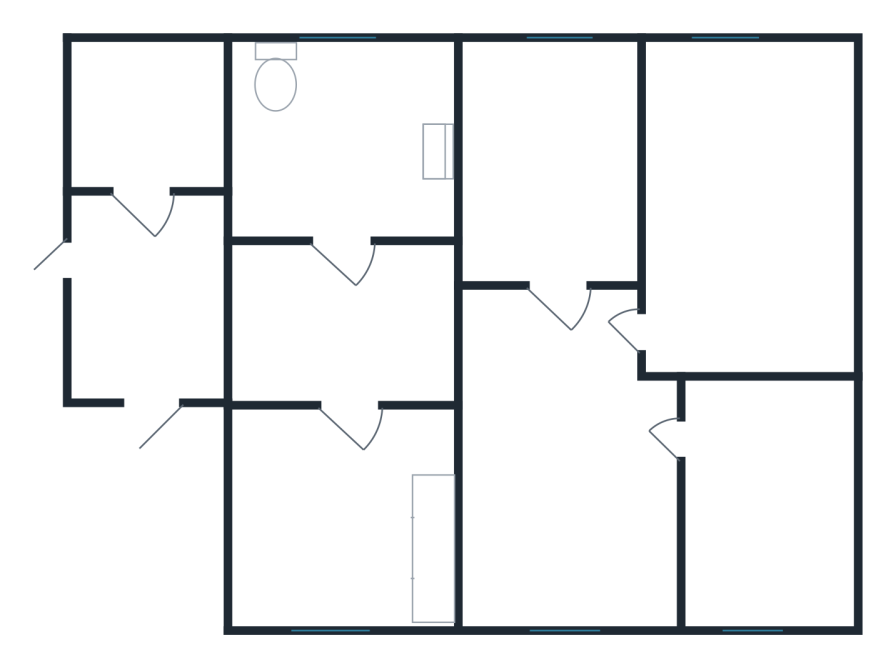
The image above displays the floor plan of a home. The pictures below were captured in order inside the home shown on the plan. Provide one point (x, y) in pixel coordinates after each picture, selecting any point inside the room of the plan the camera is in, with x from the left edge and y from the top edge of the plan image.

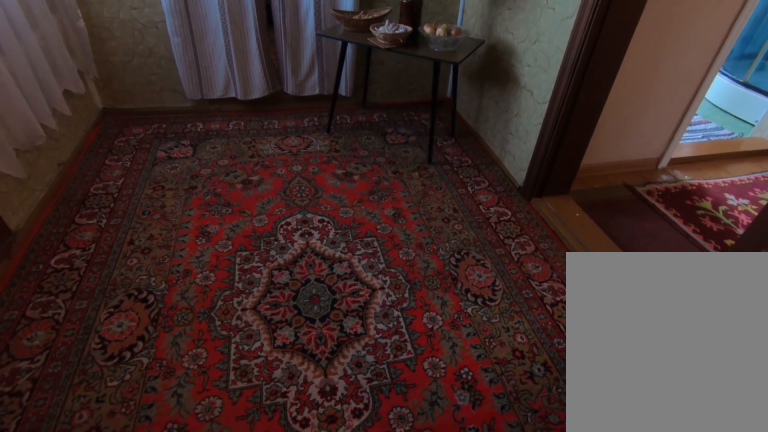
(146, 358)
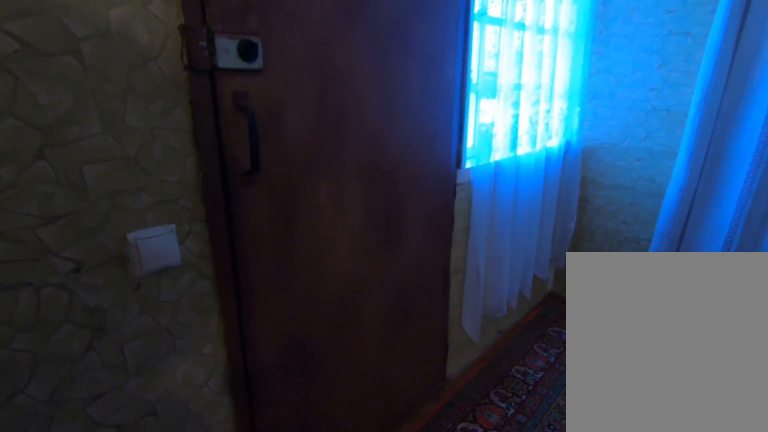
(146, 358)
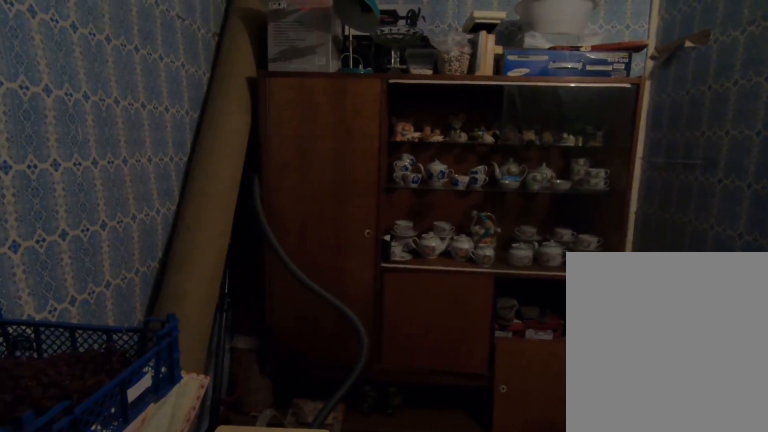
(143, 200)
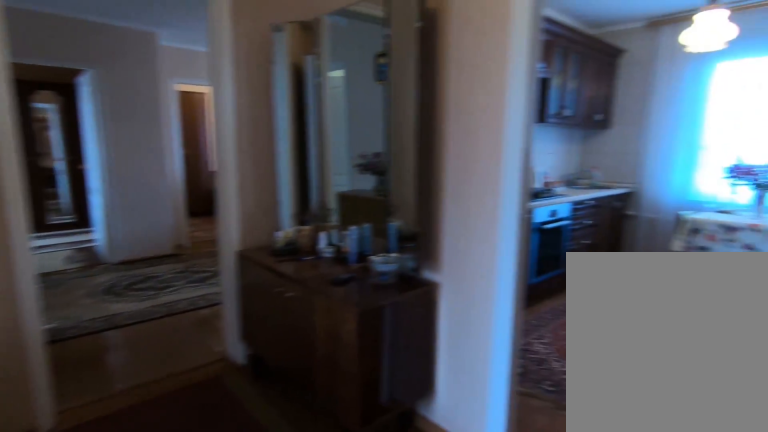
(315, 365)
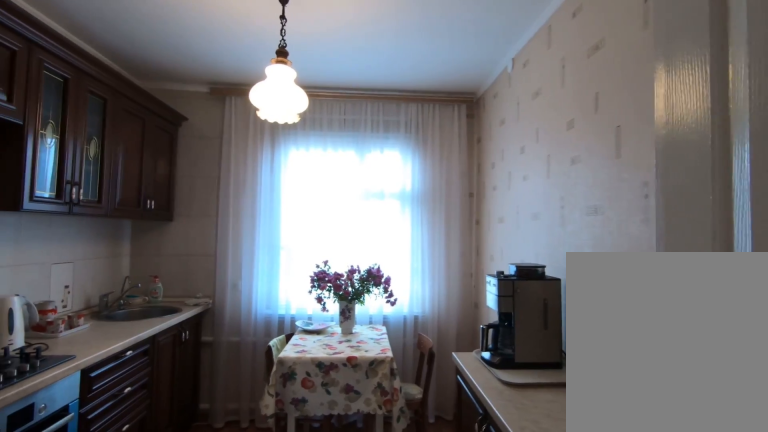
(357, 455)
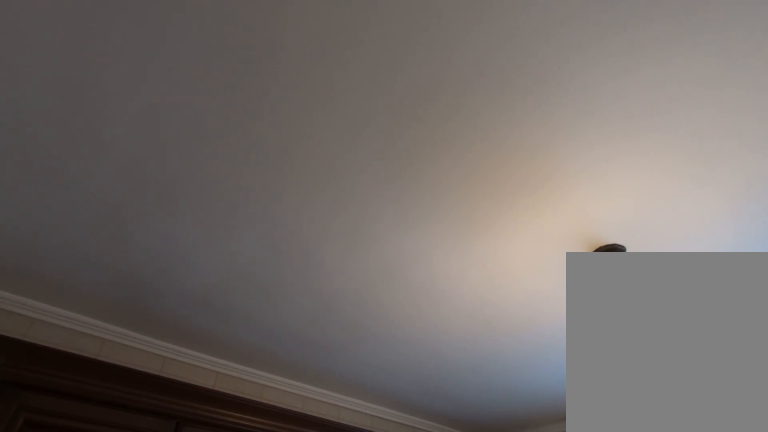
(360, 493)
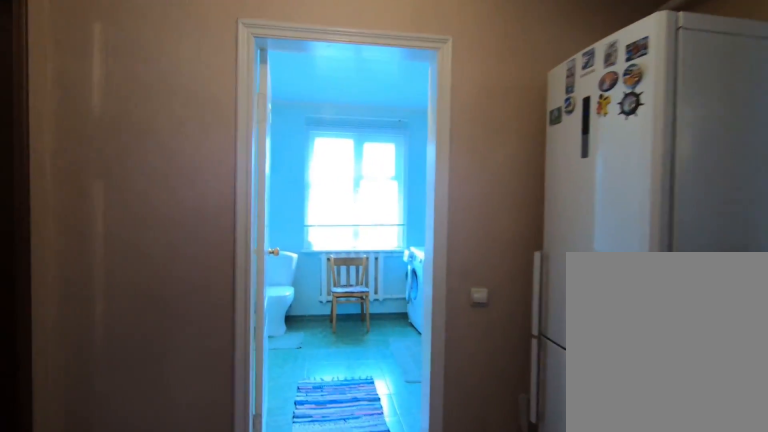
(353, 350)
